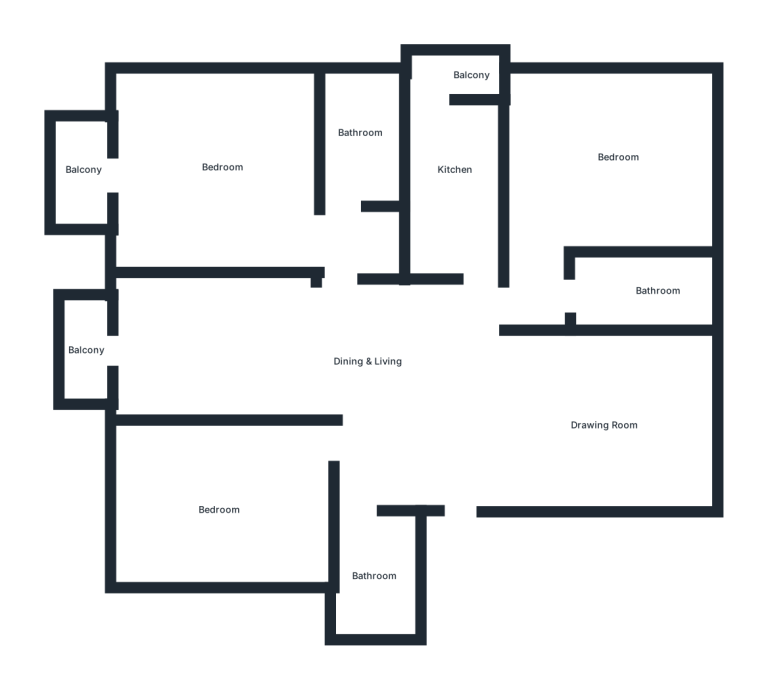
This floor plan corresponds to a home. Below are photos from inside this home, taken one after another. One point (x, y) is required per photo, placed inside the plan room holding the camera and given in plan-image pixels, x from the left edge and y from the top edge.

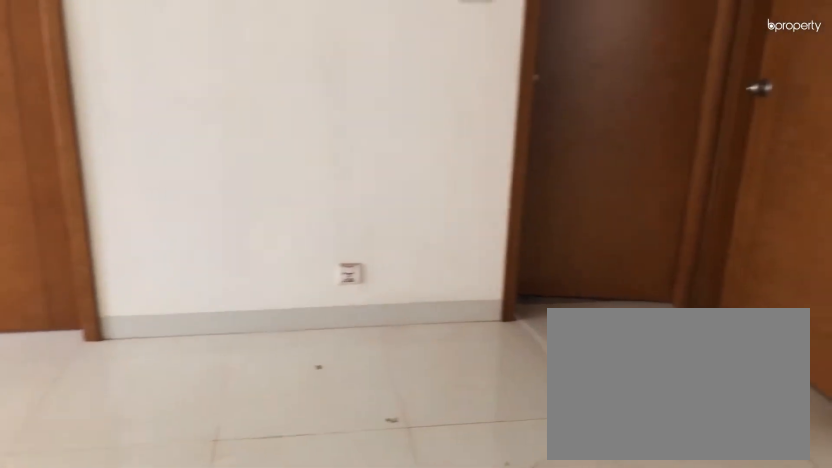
(411, 387)
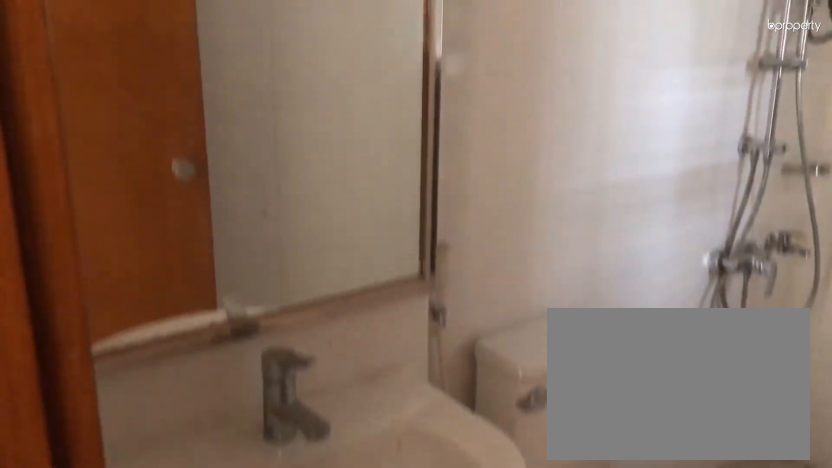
(371, 577)
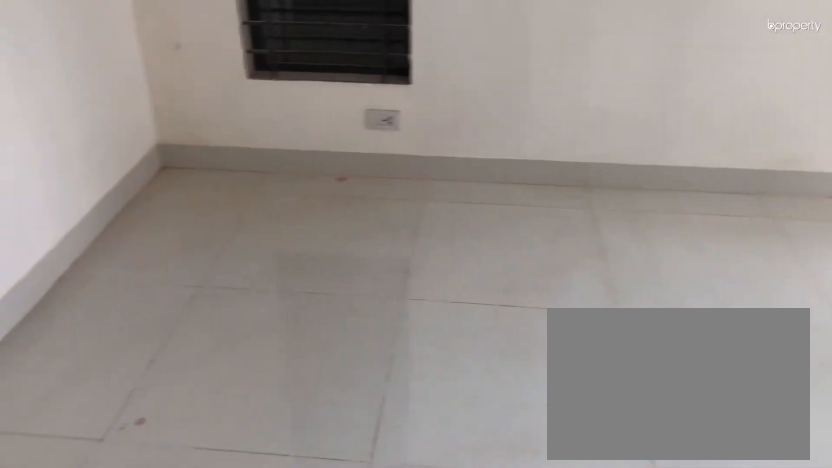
(216, 509)
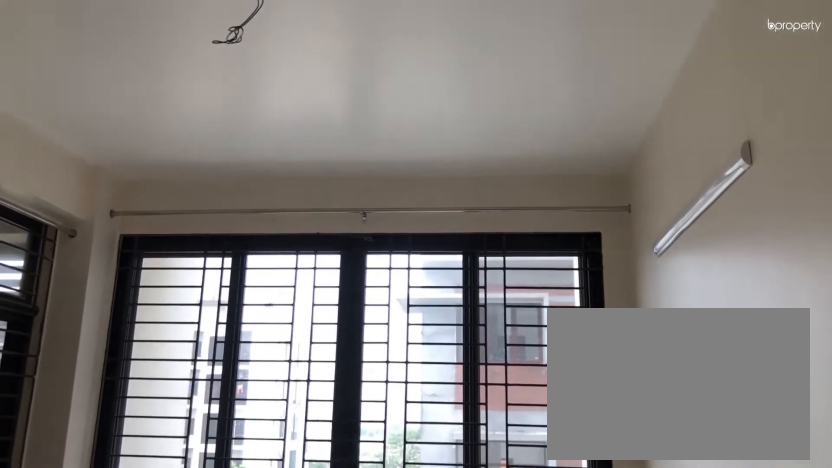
(216, 509)
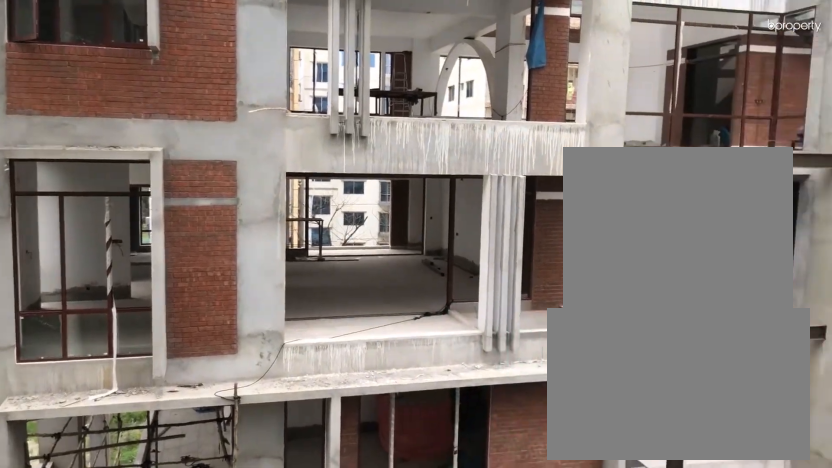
(83, 351)
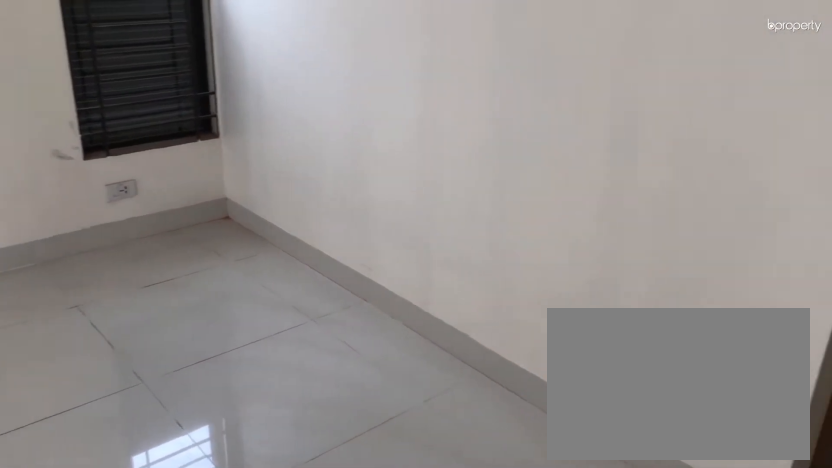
(217, 170)
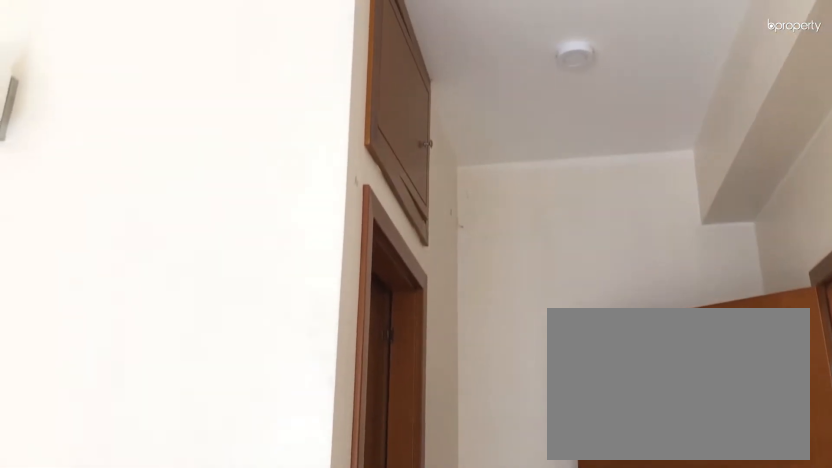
(217, 170)
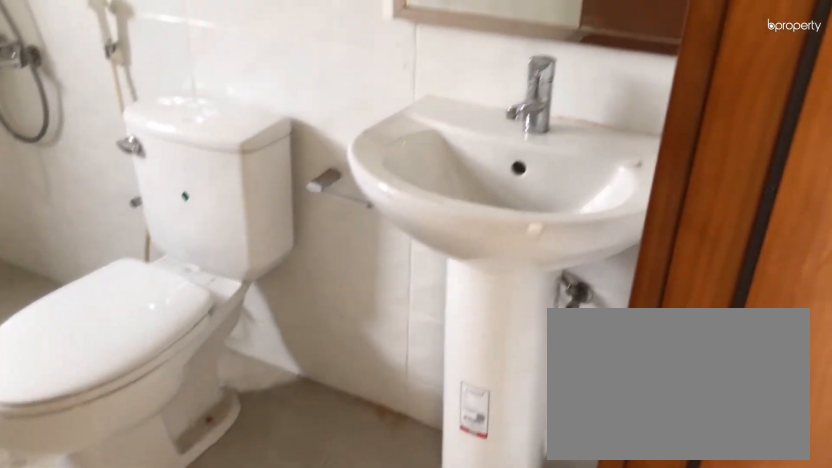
(359, 138)
